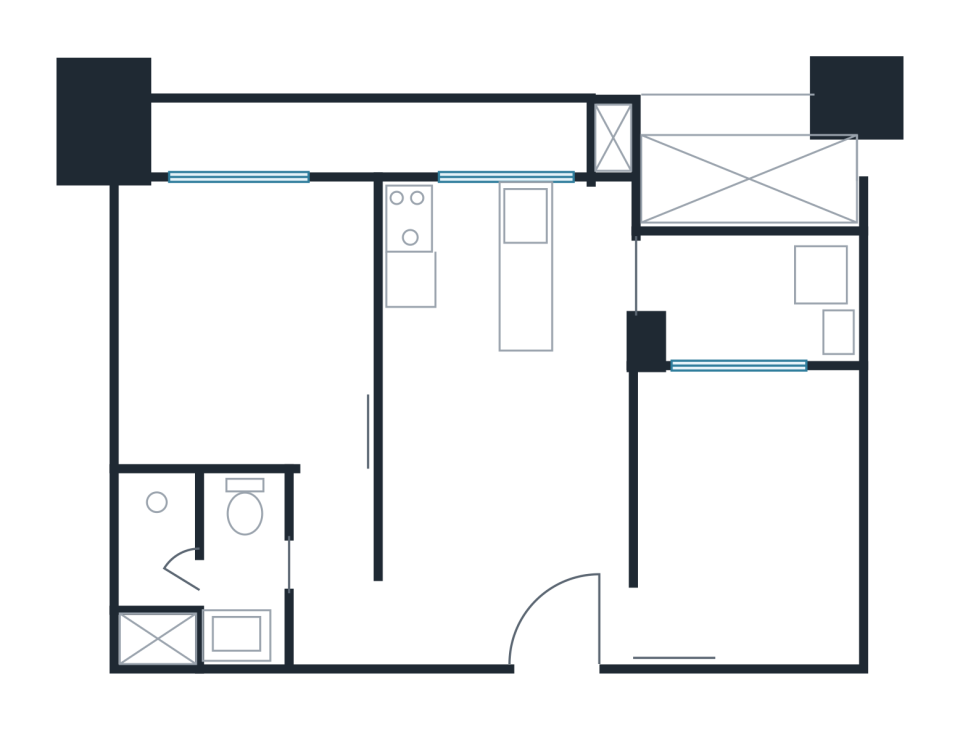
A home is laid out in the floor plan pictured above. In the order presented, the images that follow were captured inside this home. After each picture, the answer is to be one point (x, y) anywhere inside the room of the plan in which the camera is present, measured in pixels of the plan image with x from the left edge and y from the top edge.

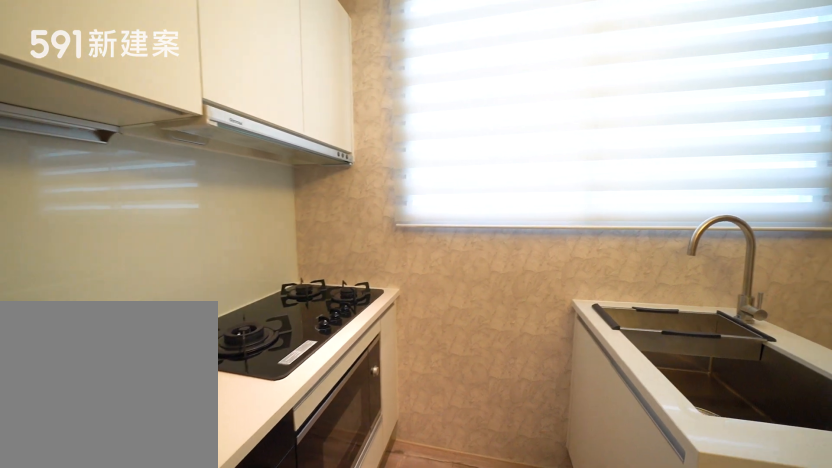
(456, 260)
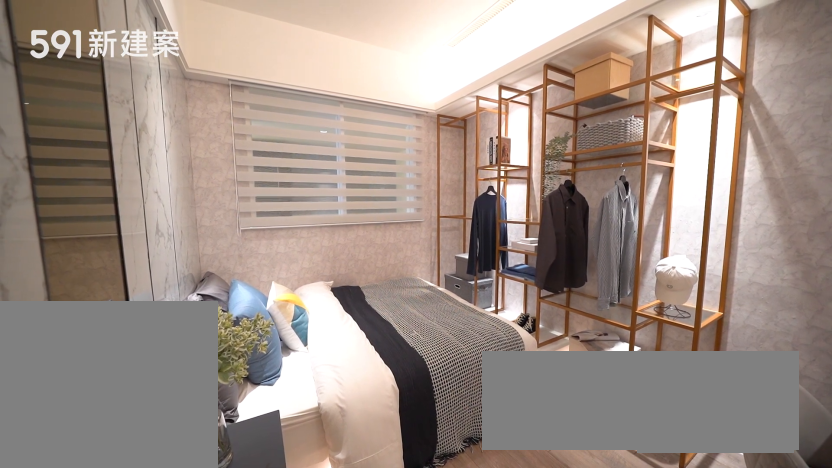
(754, 509)
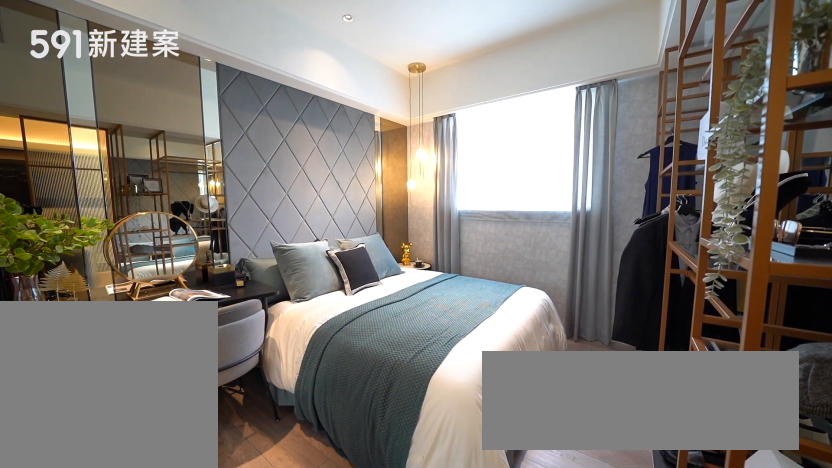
(245, 320)
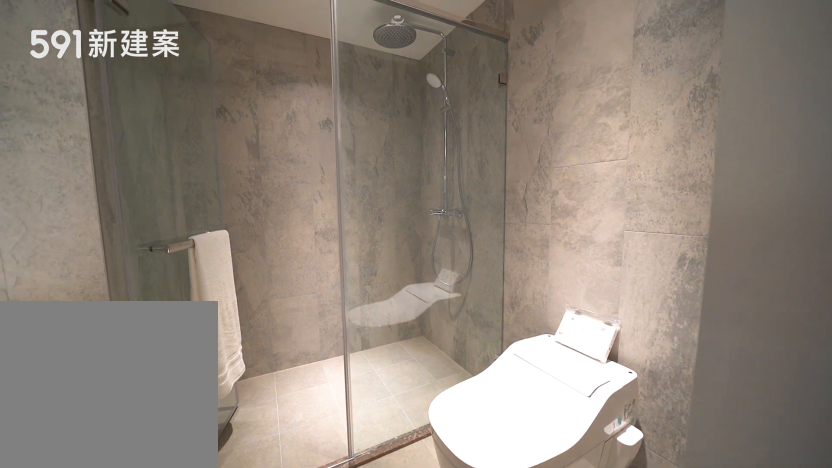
(199, 569)
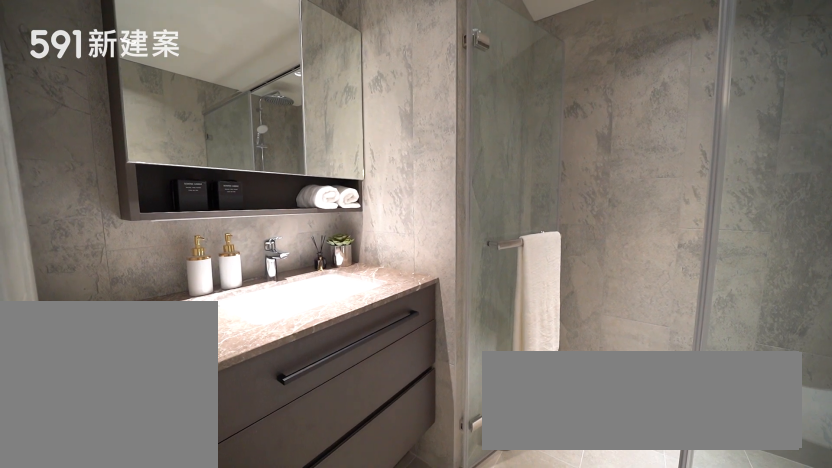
(199, 569)
